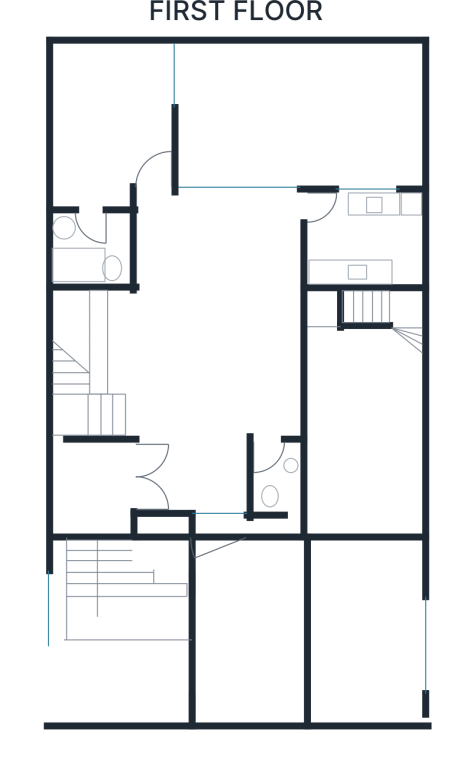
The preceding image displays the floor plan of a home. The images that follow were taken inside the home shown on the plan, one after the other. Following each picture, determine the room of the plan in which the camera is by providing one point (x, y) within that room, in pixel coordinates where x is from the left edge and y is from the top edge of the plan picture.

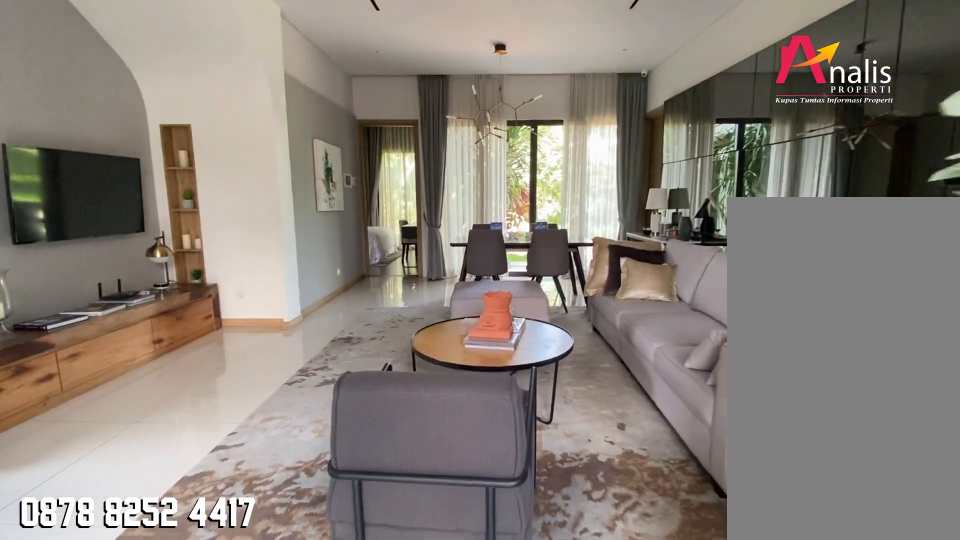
(196, 357)
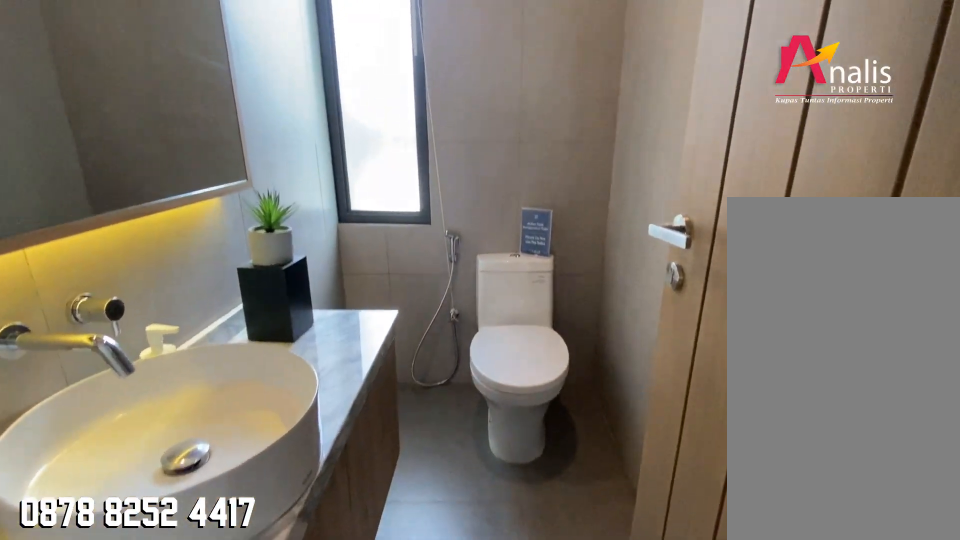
(276, 478)
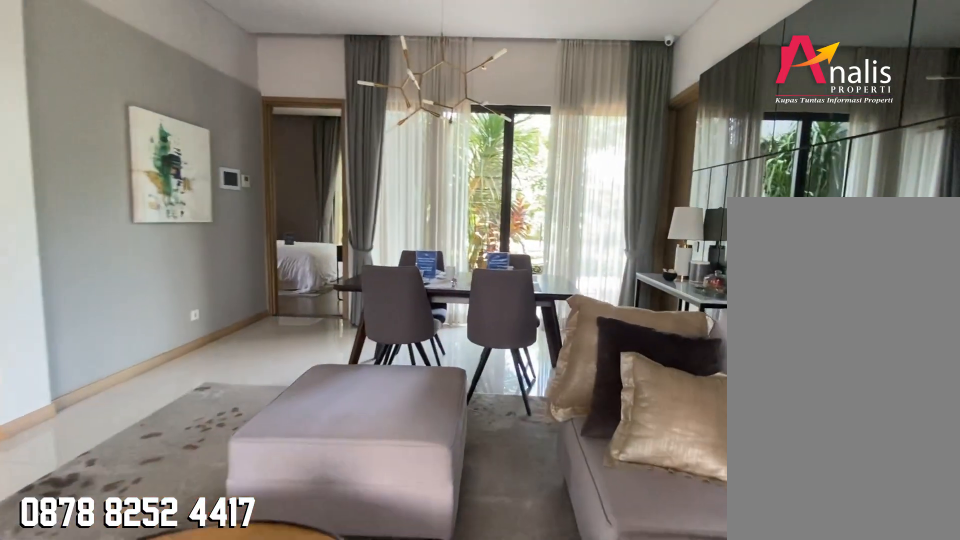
(196, 350)
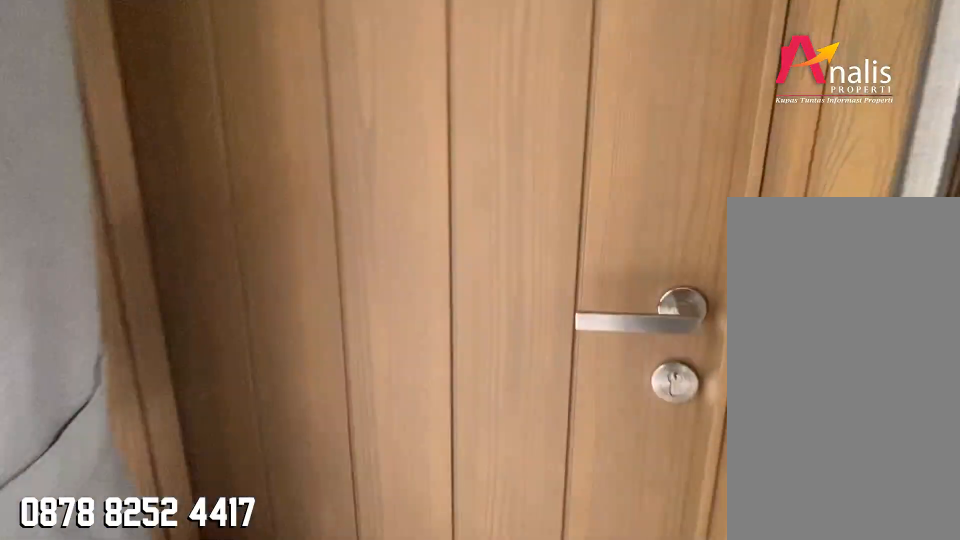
(196, 350)
